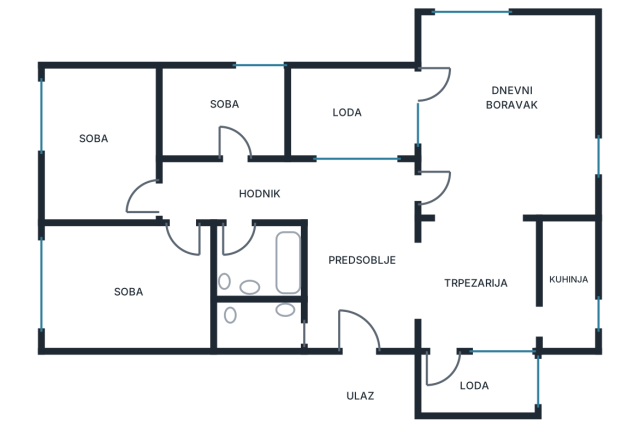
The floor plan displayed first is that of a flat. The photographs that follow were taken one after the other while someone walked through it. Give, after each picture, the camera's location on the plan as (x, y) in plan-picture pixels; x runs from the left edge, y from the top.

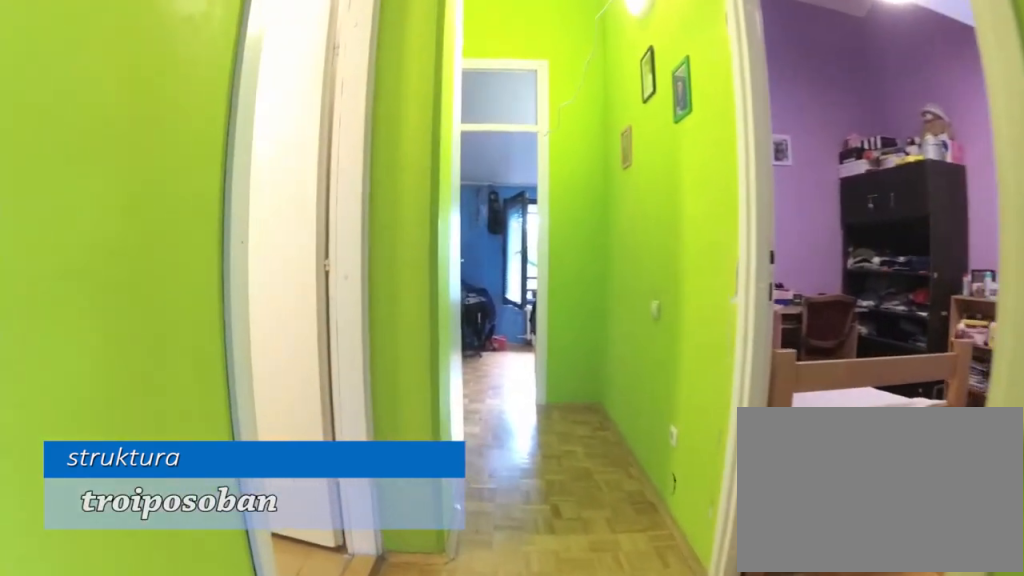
(311, 191)
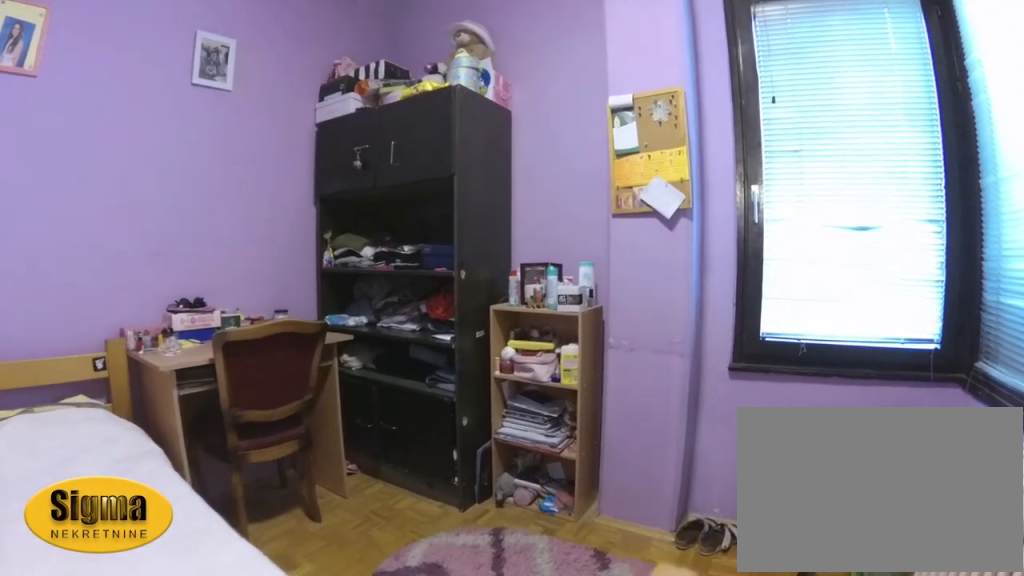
(239, 147)
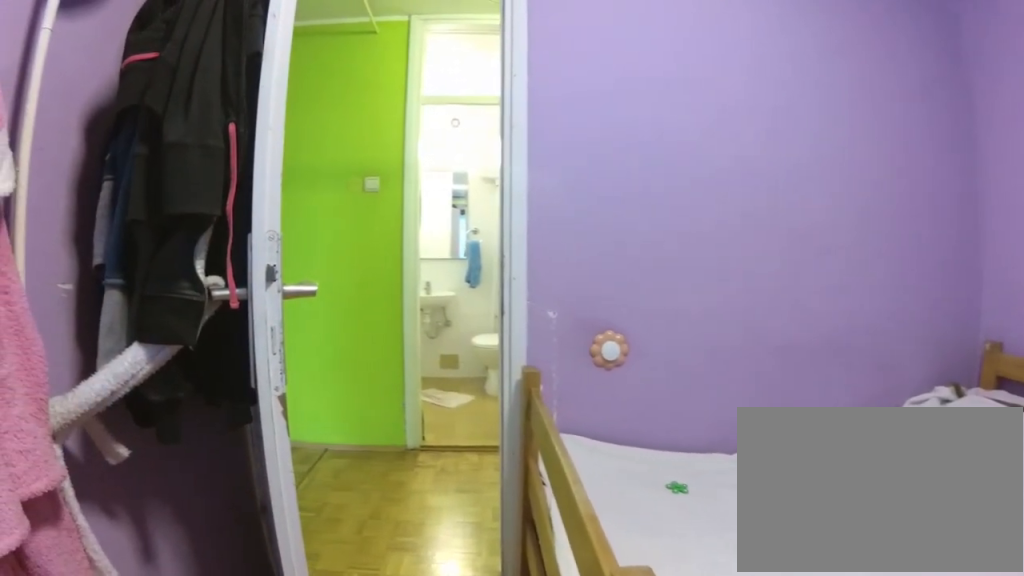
(254, 75)
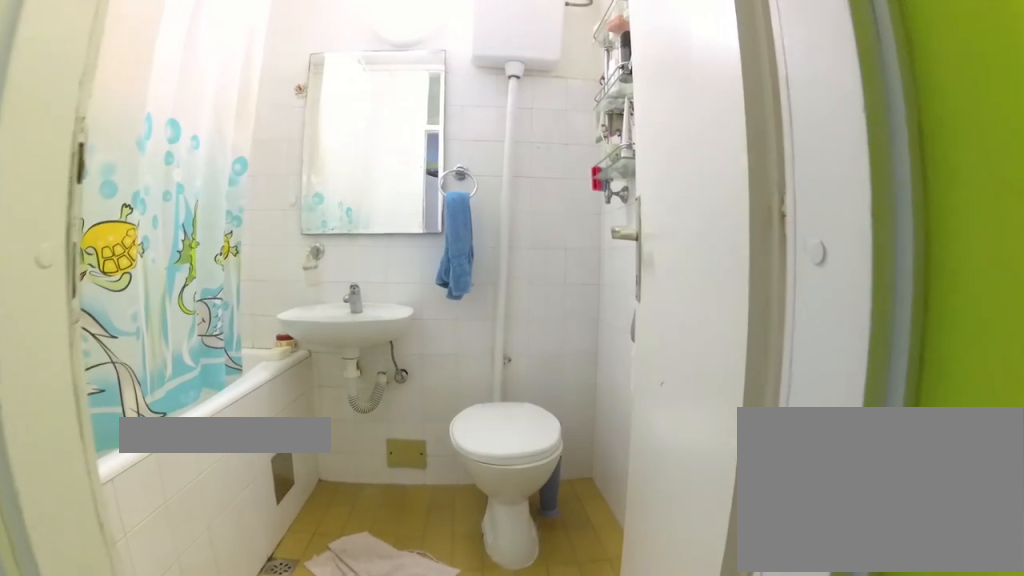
(244, 195)
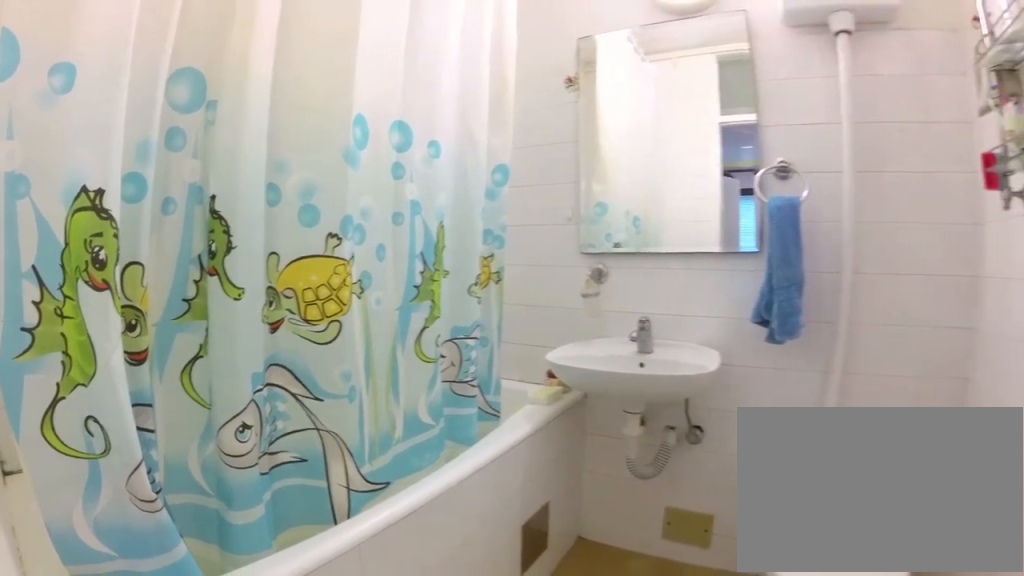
(239, 213)
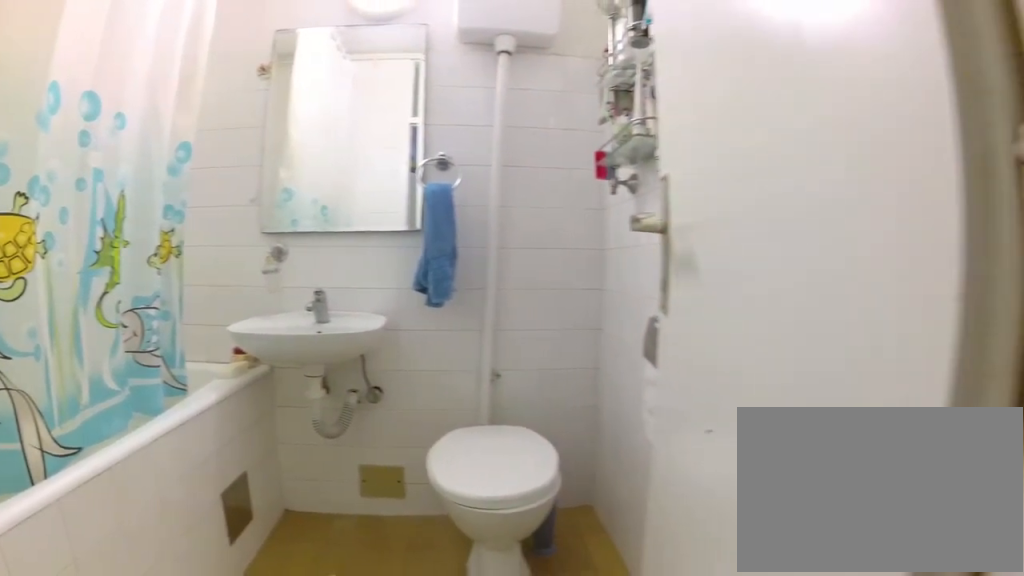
(243, 203)
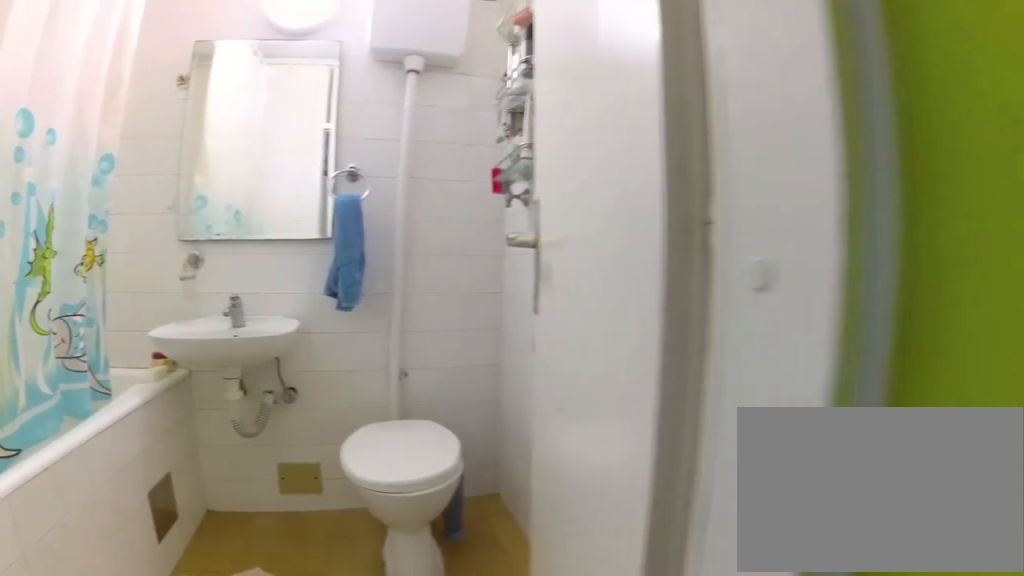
(248, 199)
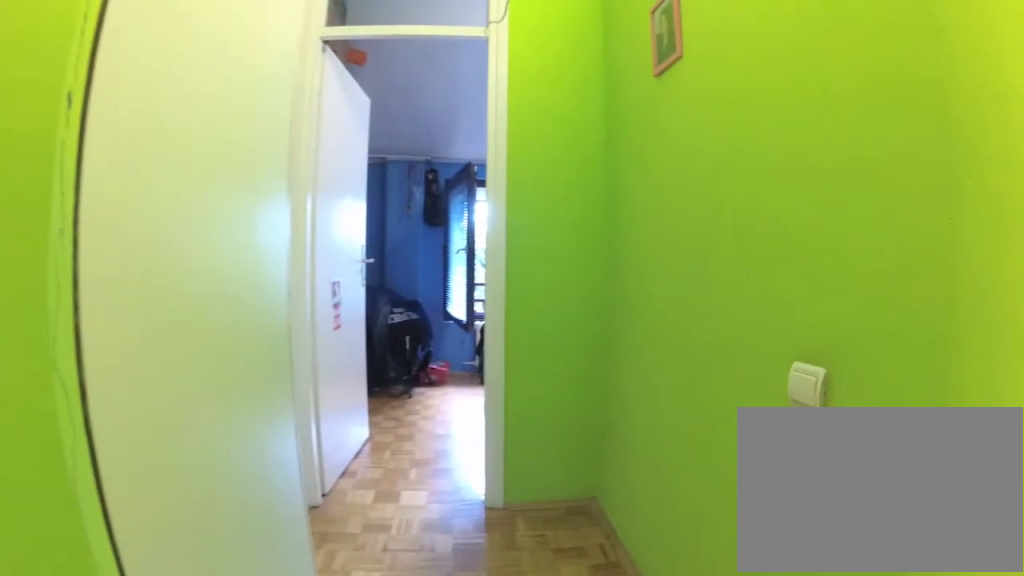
(258, 192)
